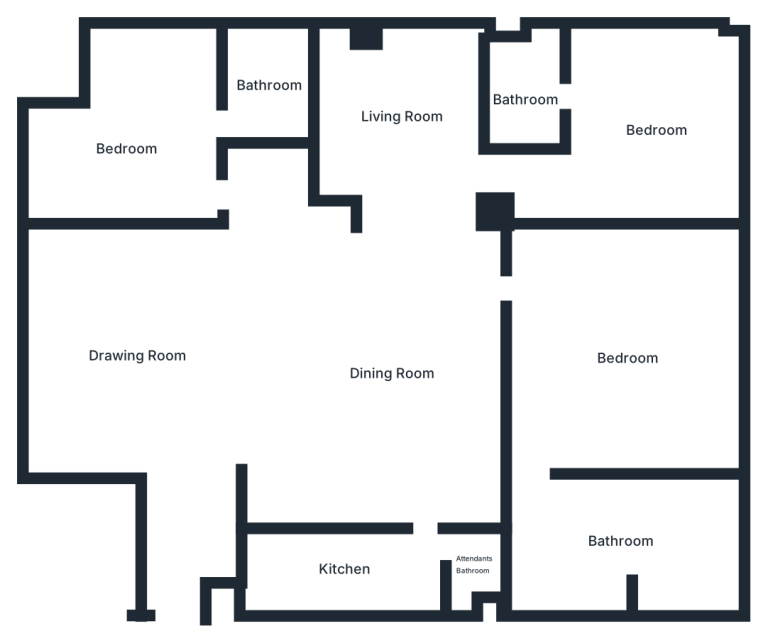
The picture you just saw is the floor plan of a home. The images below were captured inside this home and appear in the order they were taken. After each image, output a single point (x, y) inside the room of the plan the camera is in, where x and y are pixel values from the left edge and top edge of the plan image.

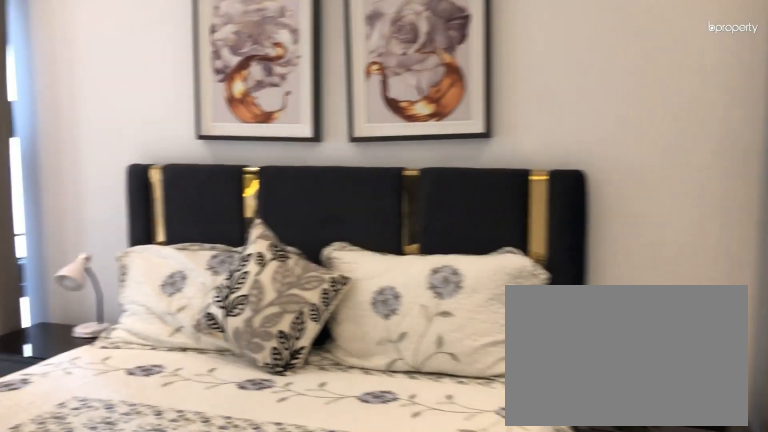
(657, 129)
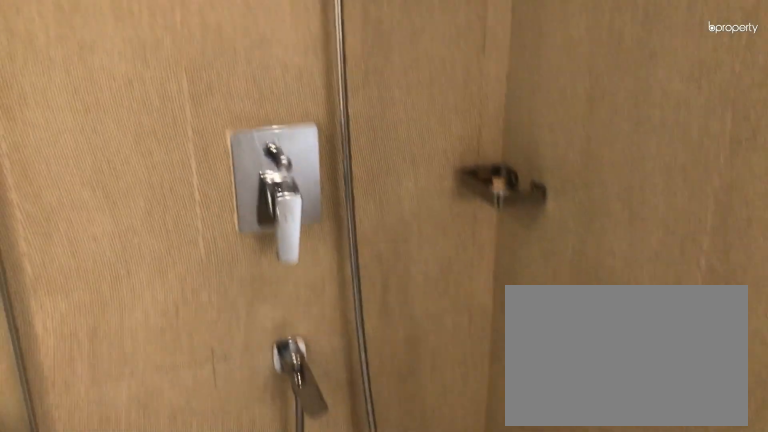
(524, 98)
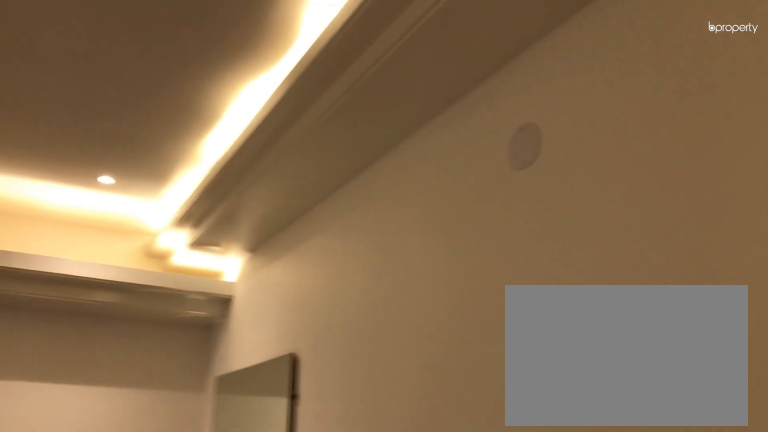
(629, 359)
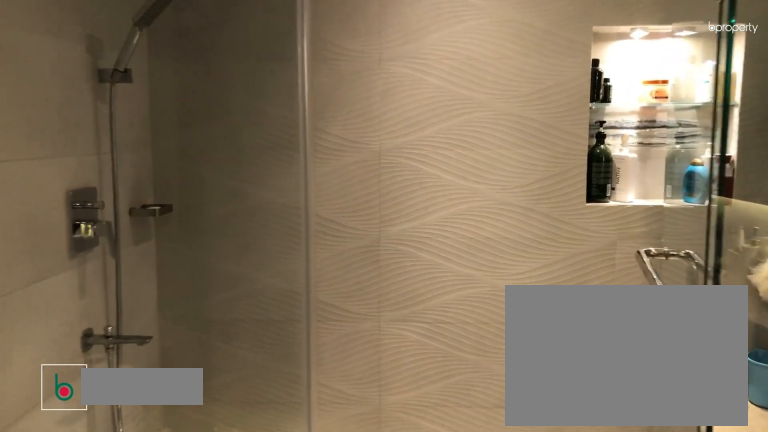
(620, 542)
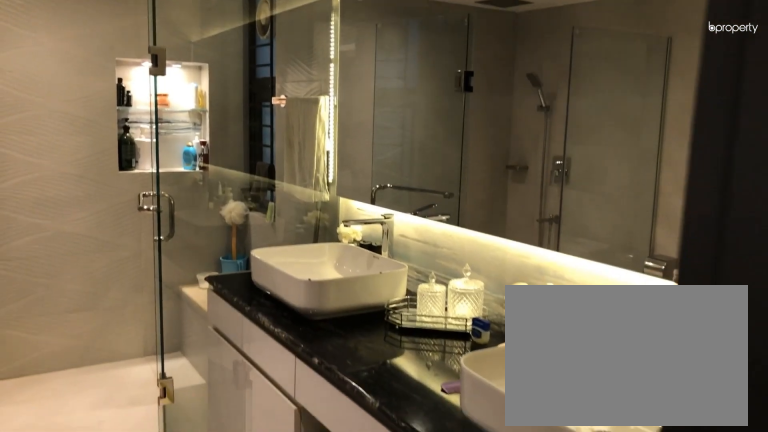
(620, 542)
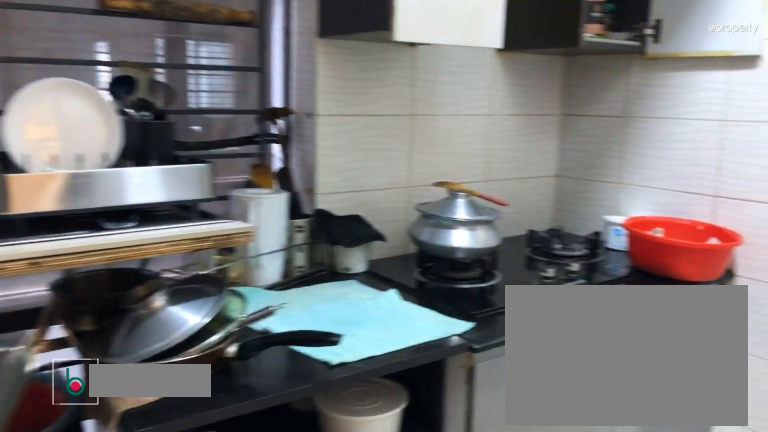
(348, 570)
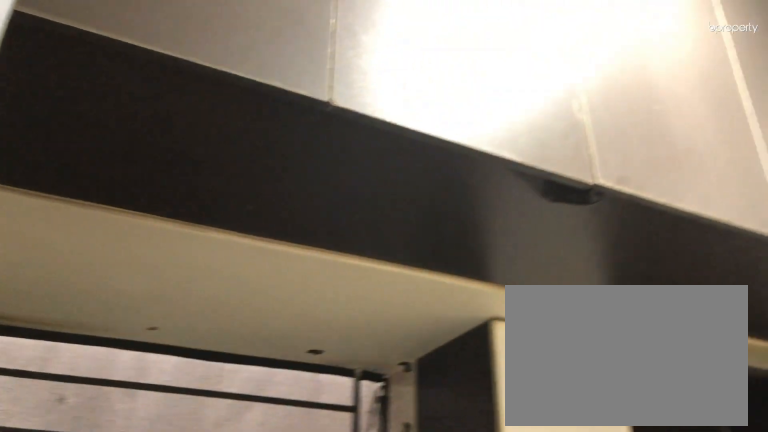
(348, 570)
